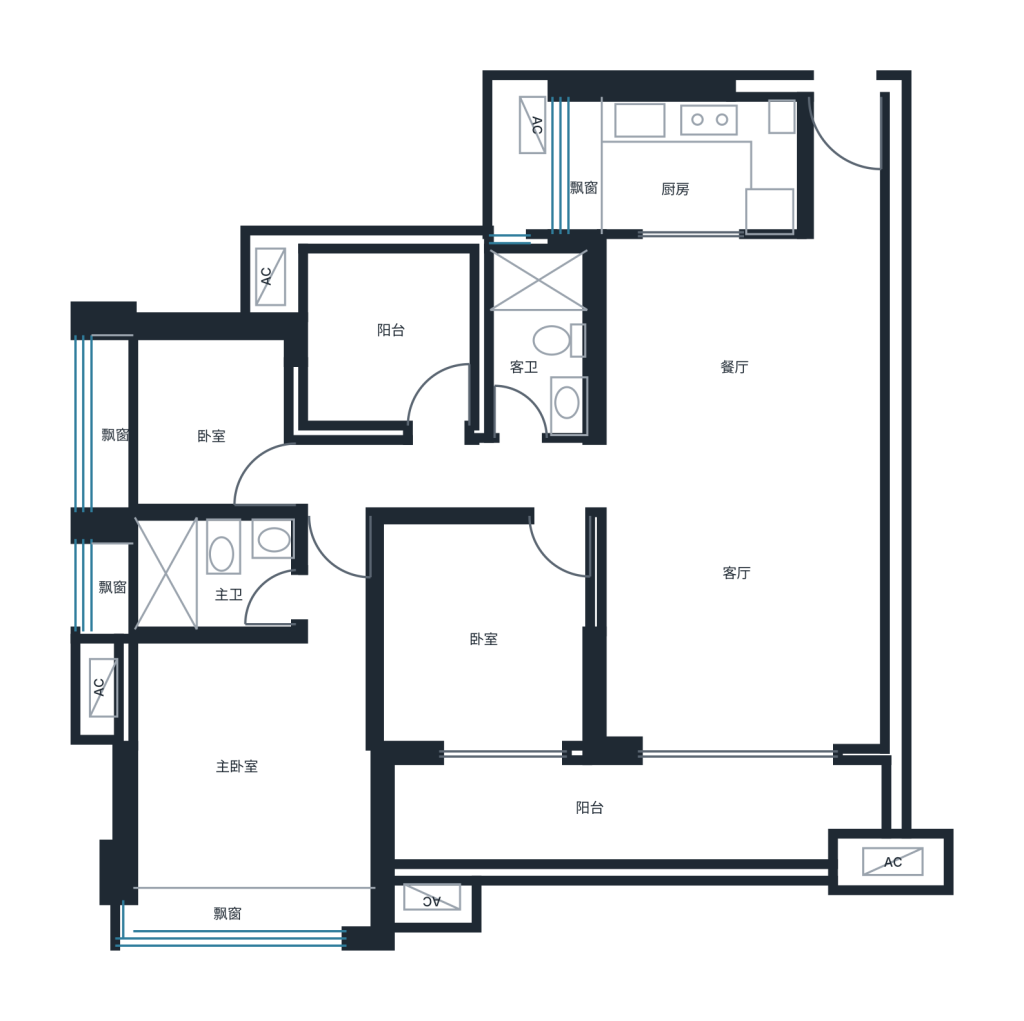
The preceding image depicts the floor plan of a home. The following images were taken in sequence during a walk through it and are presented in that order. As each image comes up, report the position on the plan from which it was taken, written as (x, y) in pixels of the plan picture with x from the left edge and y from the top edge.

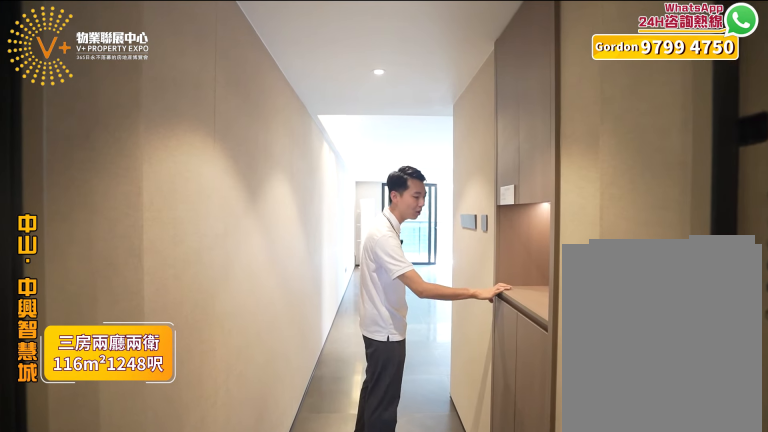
(827, 151)
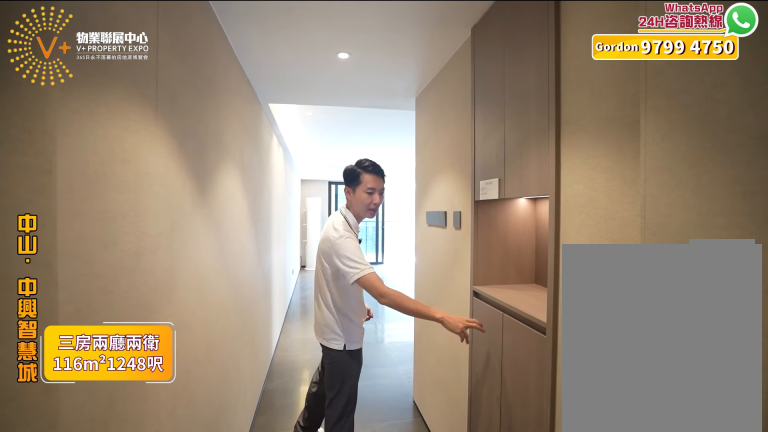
(820, 156)
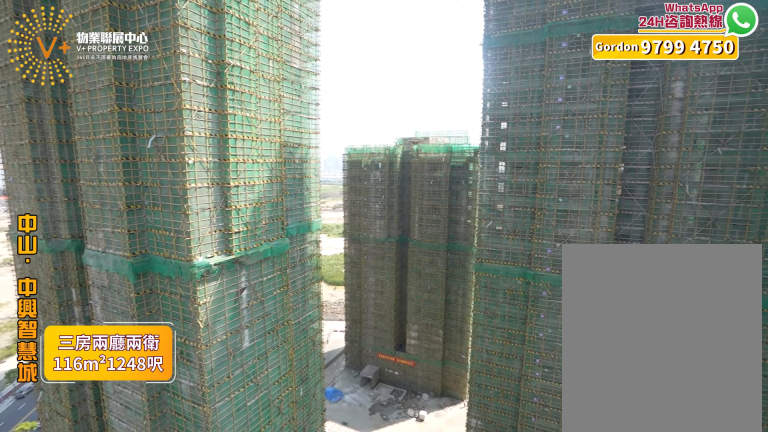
(720, 787)
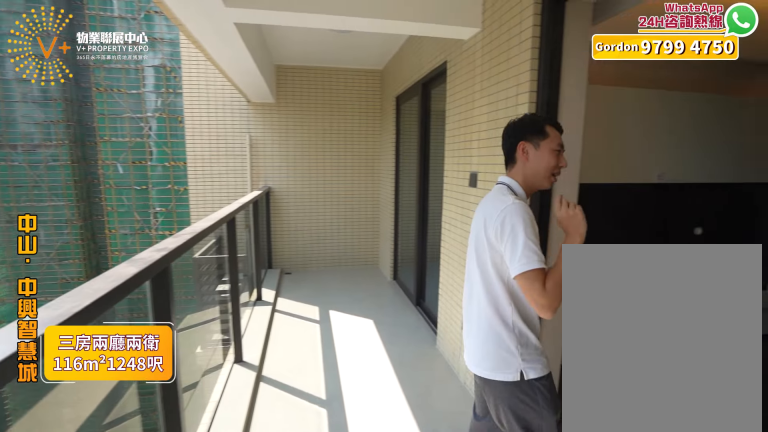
(719, 785)
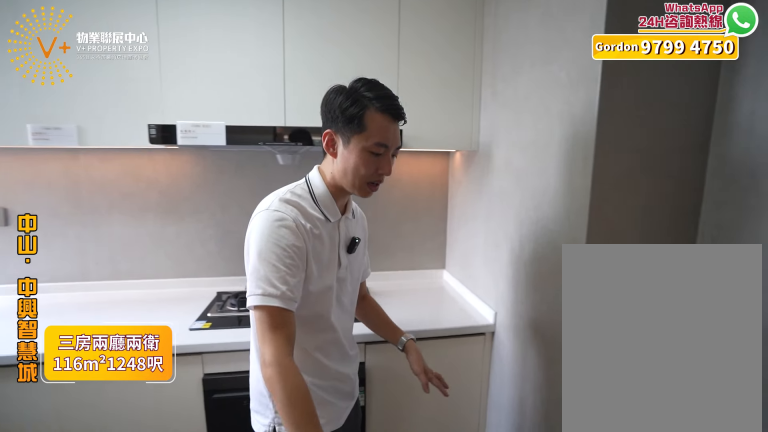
(701, 175)
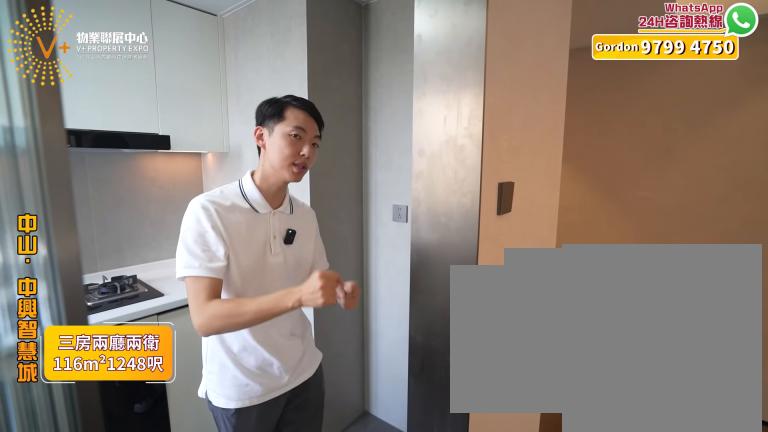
(688, 166)
